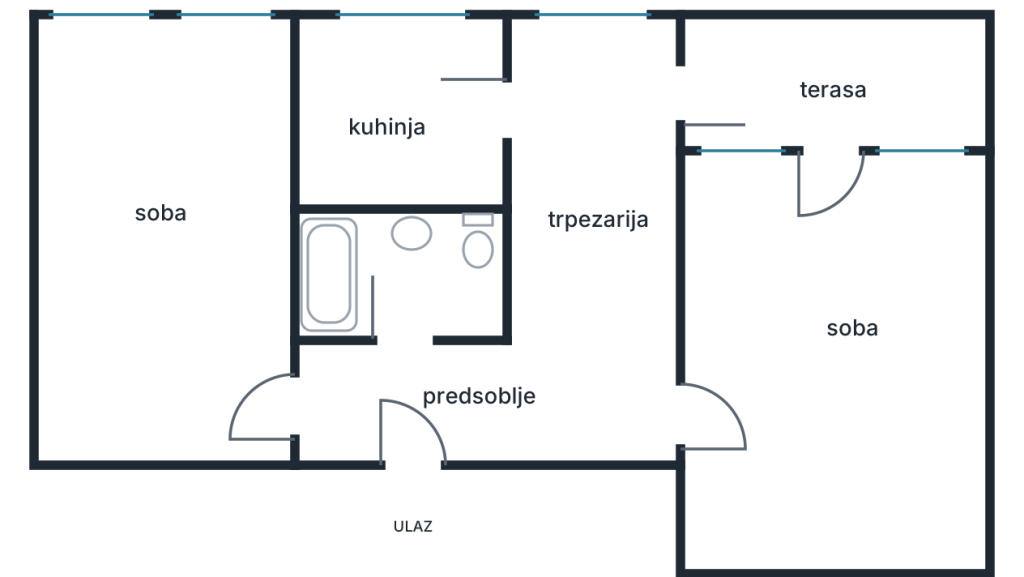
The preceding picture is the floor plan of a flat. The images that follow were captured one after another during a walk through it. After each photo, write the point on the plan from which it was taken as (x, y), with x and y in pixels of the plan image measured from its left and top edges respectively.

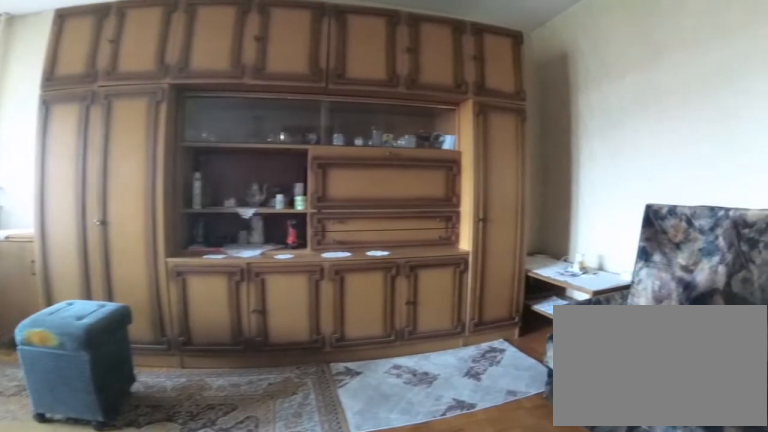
(719, 402)
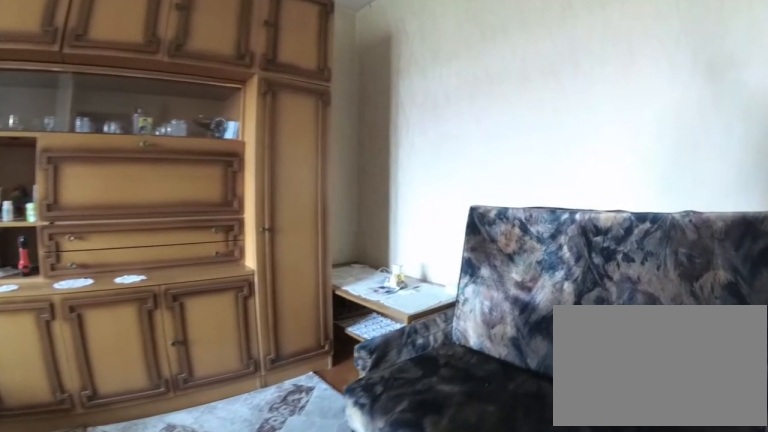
(761, 447)
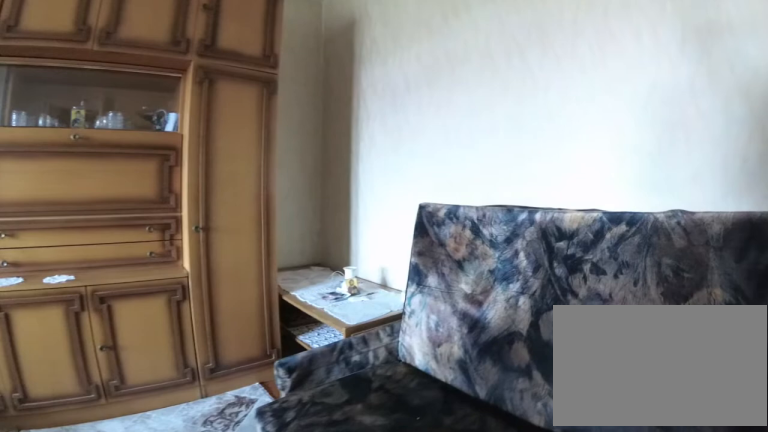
(778, 478)
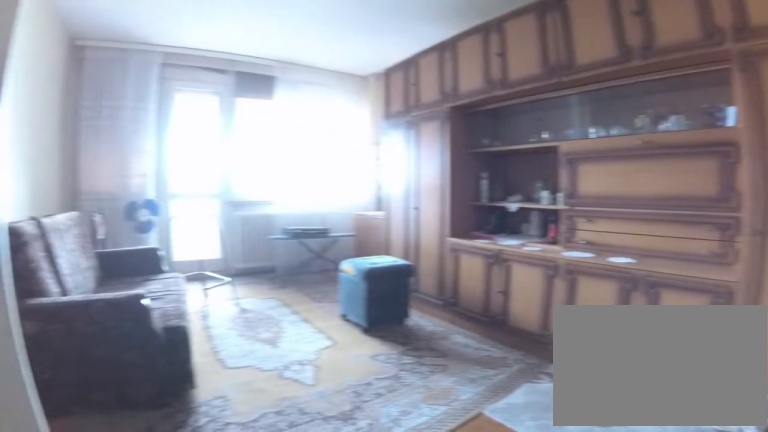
(805, 532)
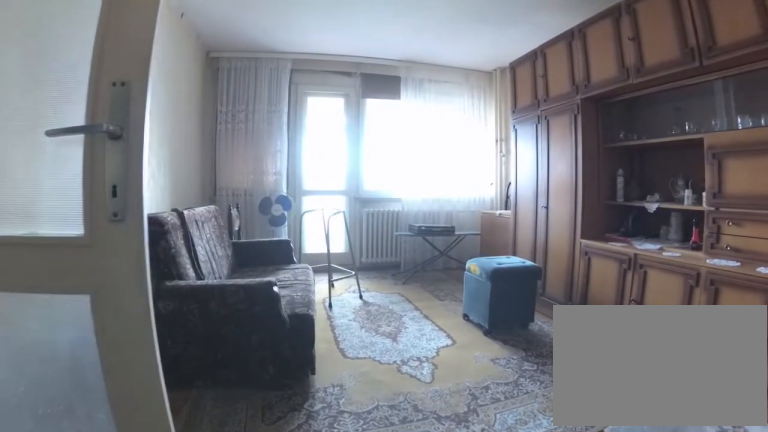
(836, 538)
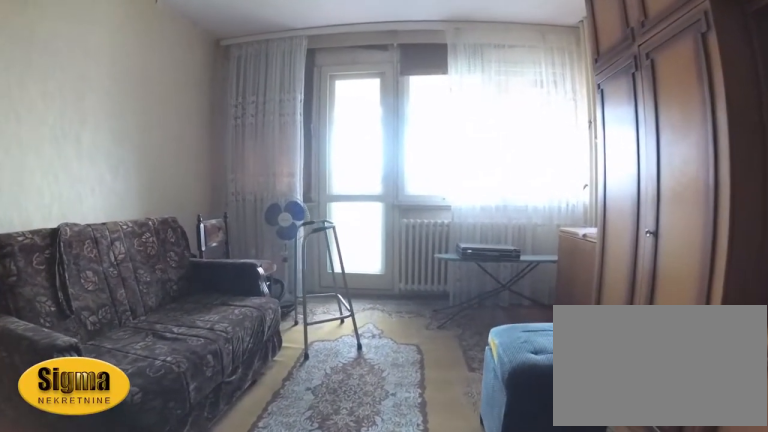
(841, 446)
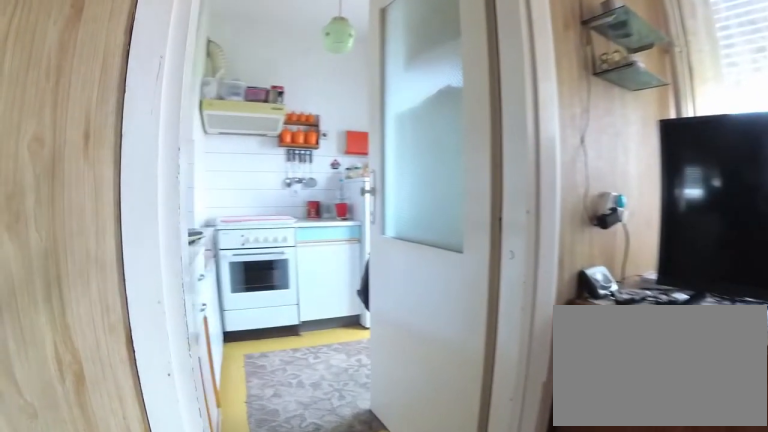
(591, 157)
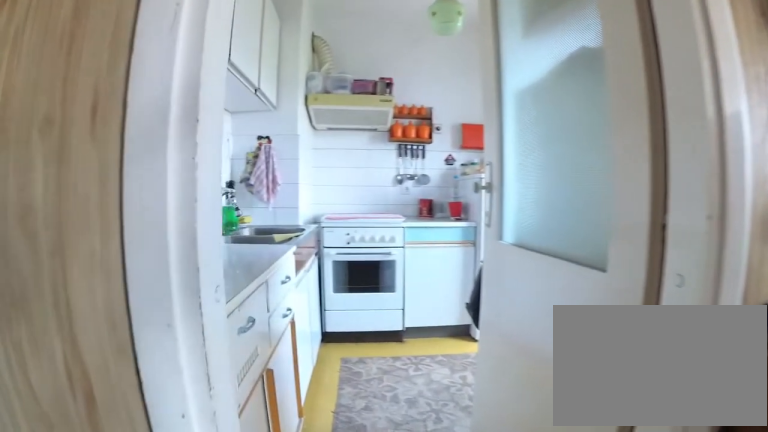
(572, 136)
